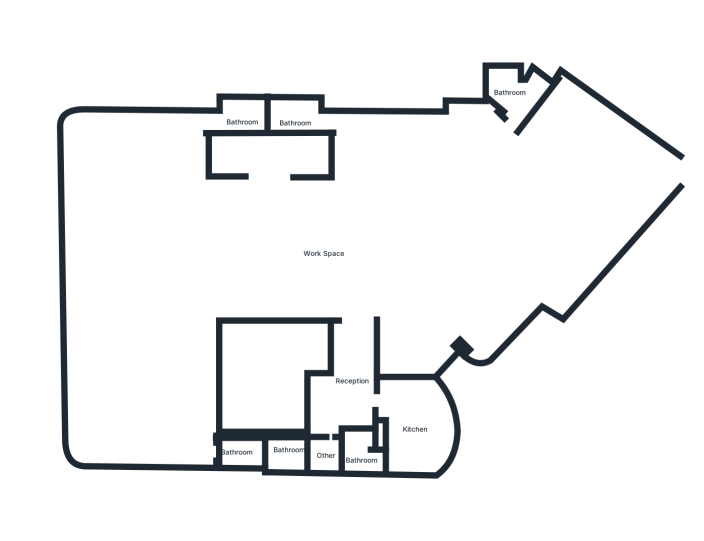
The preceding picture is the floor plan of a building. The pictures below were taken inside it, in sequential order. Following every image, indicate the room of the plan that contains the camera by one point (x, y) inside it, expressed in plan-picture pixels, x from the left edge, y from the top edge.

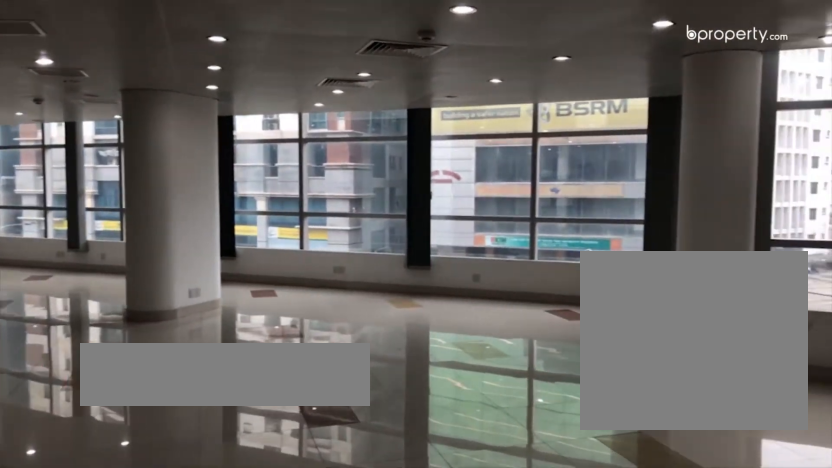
(323, 254)
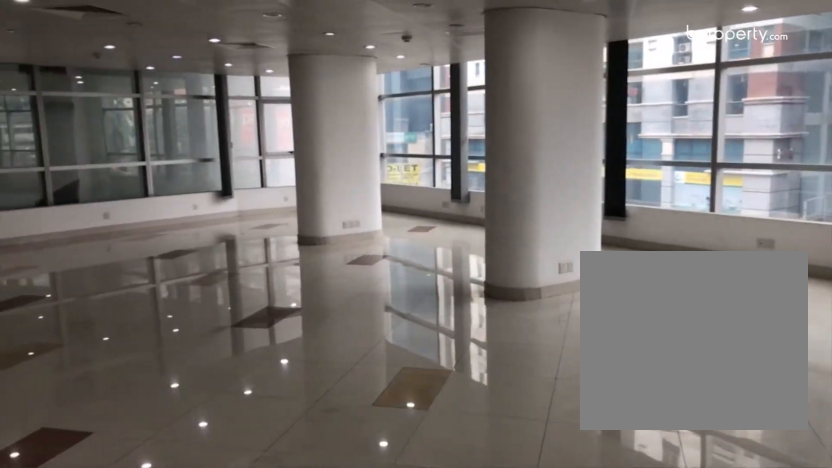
(323, 254)
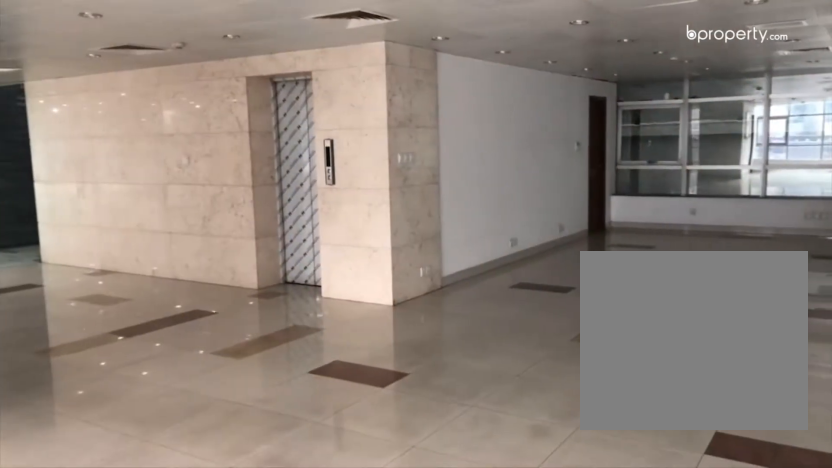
(323, 254)
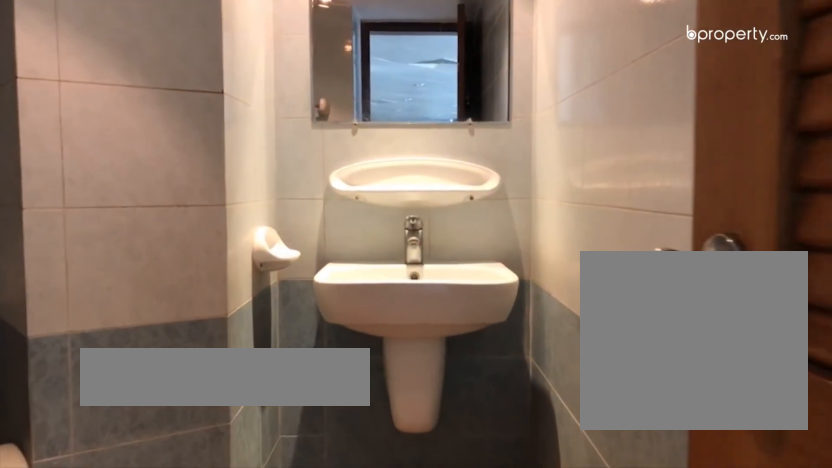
(506, 83)
